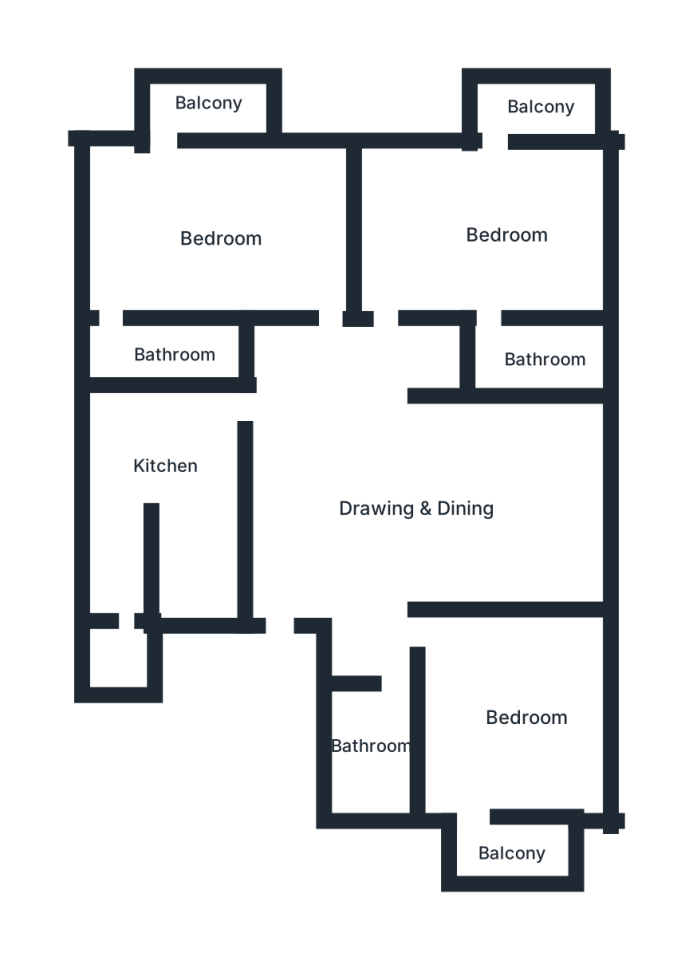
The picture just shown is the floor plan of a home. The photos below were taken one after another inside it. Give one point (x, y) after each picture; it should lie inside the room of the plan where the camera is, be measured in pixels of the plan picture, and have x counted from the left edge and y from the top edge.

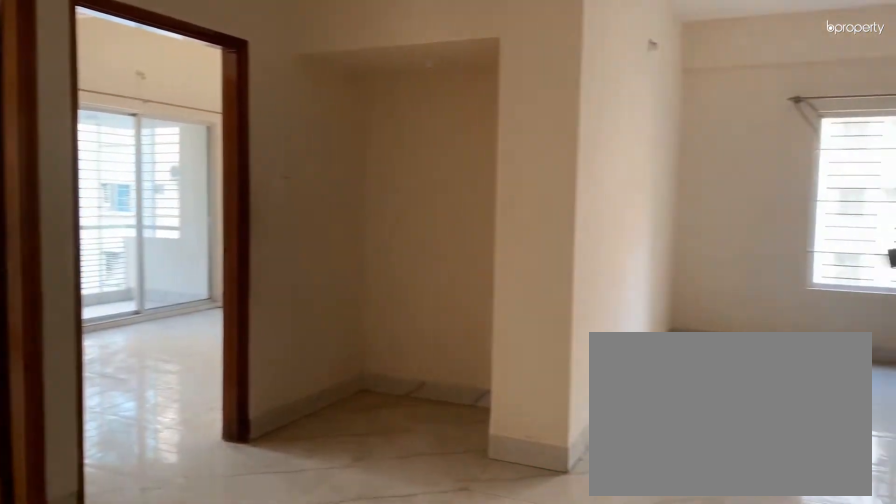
(415, 498)
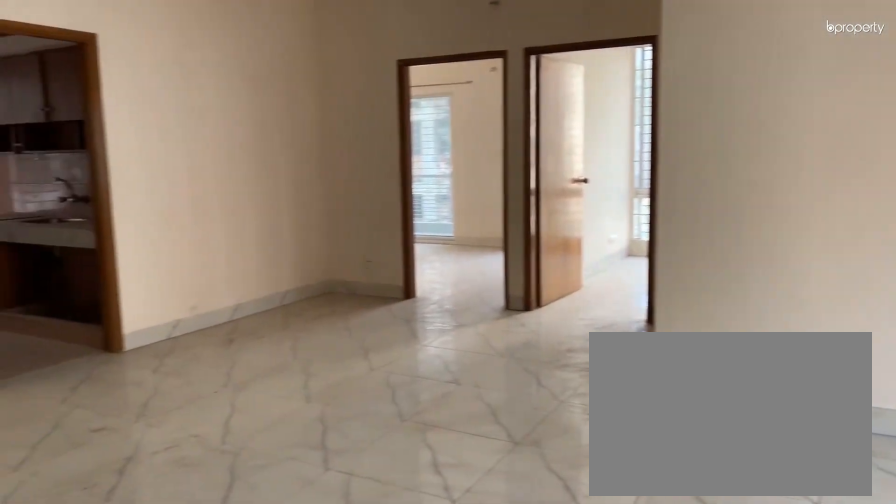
(420, 499)
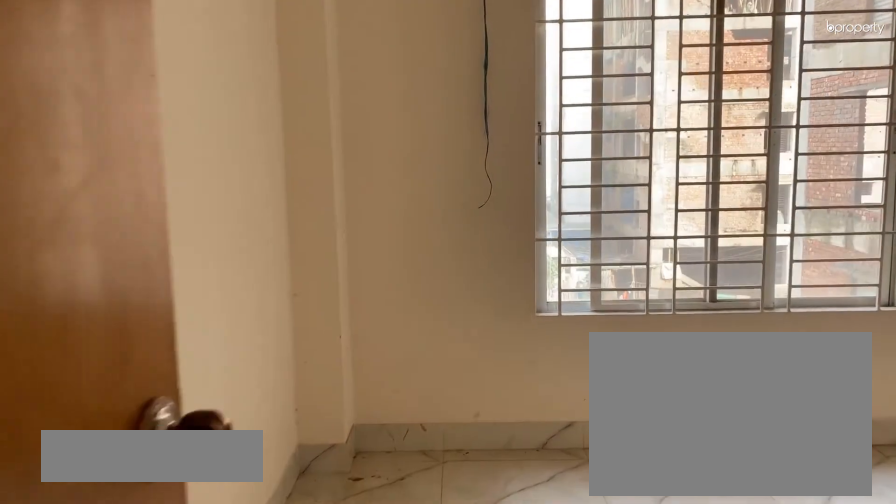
(512, 730)
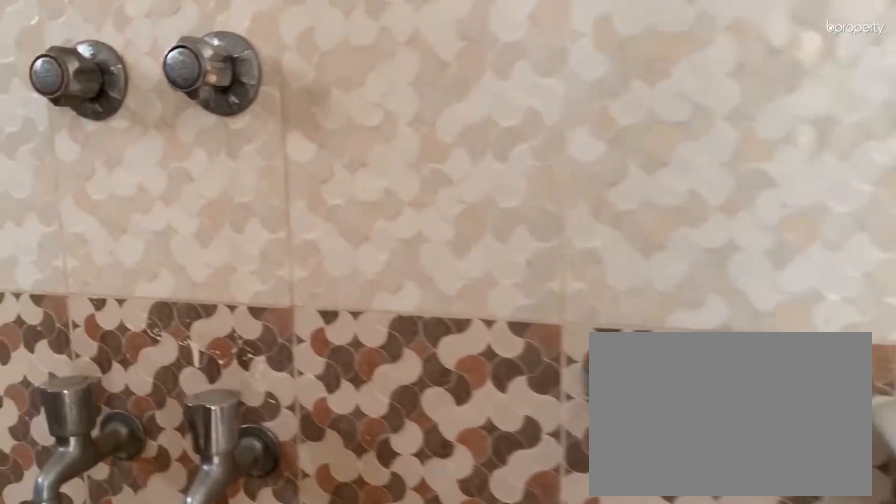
(542, 358)
